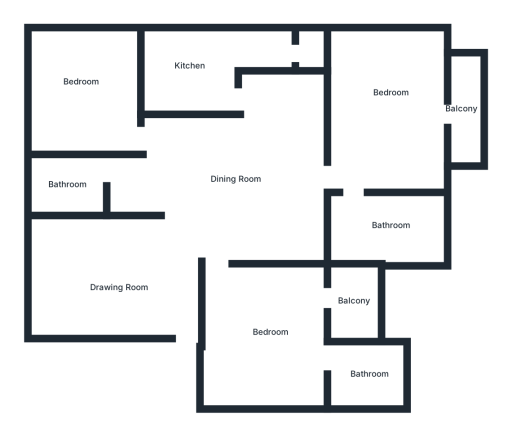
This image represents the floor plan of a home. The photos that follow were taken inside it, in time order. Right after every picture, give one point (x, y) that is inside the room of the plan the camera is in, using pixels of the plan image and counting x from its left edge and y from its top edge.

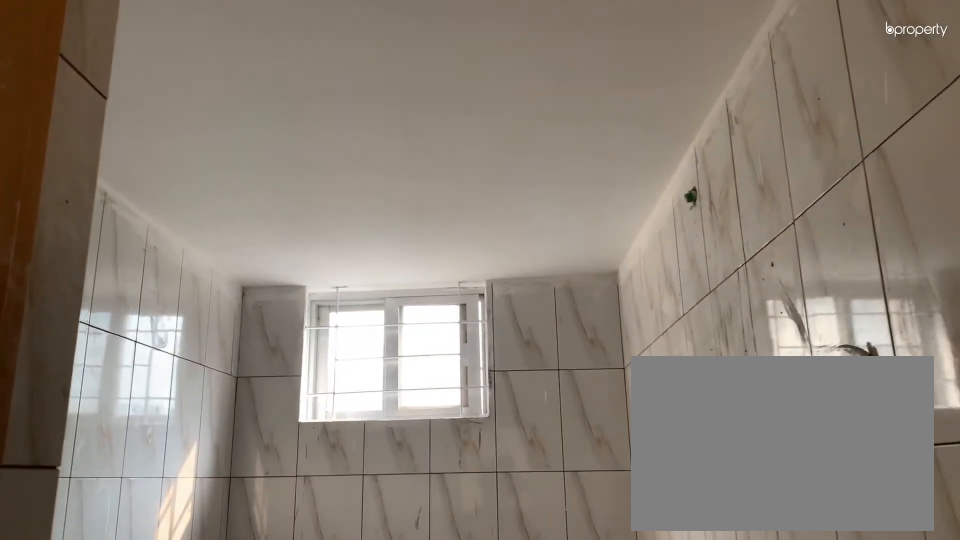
(66, 186)
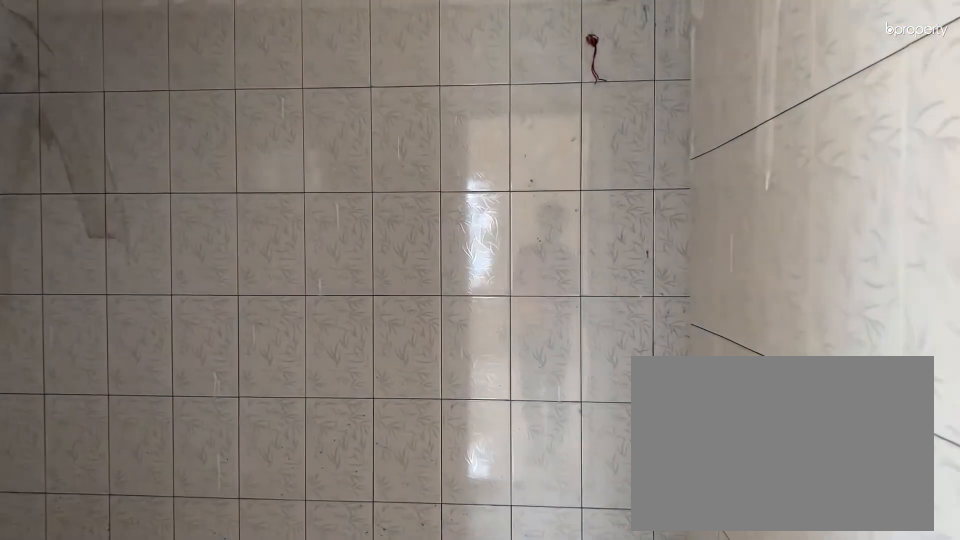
(387, 229)
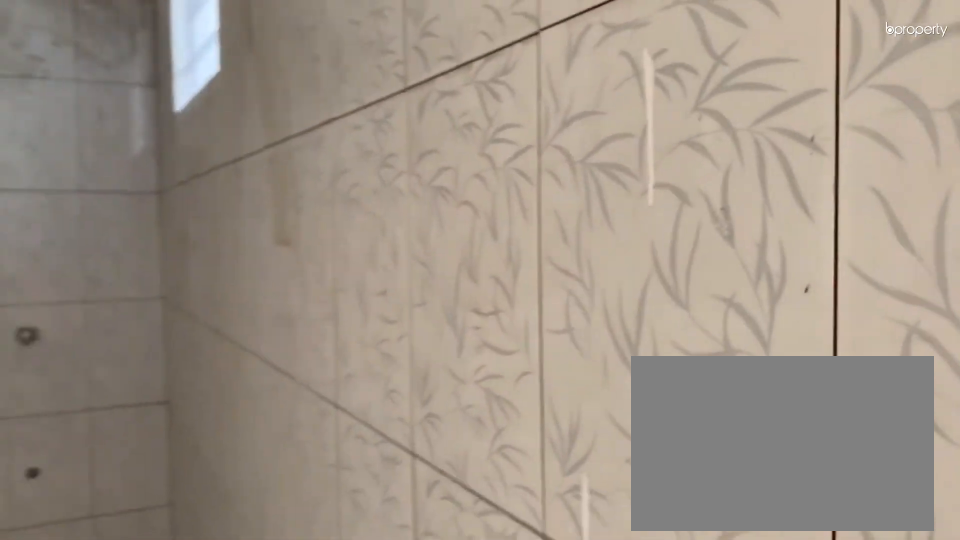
(387, 229)
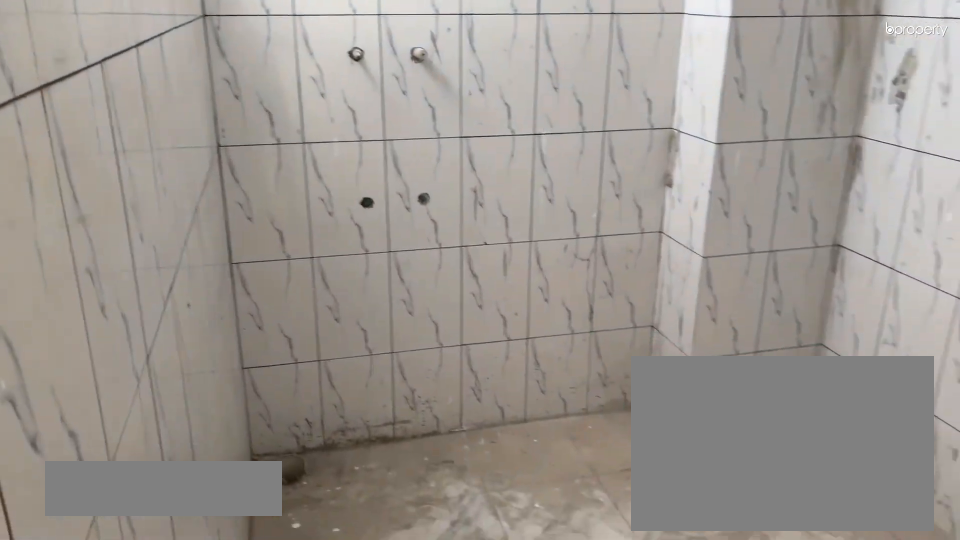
(369, 372)
